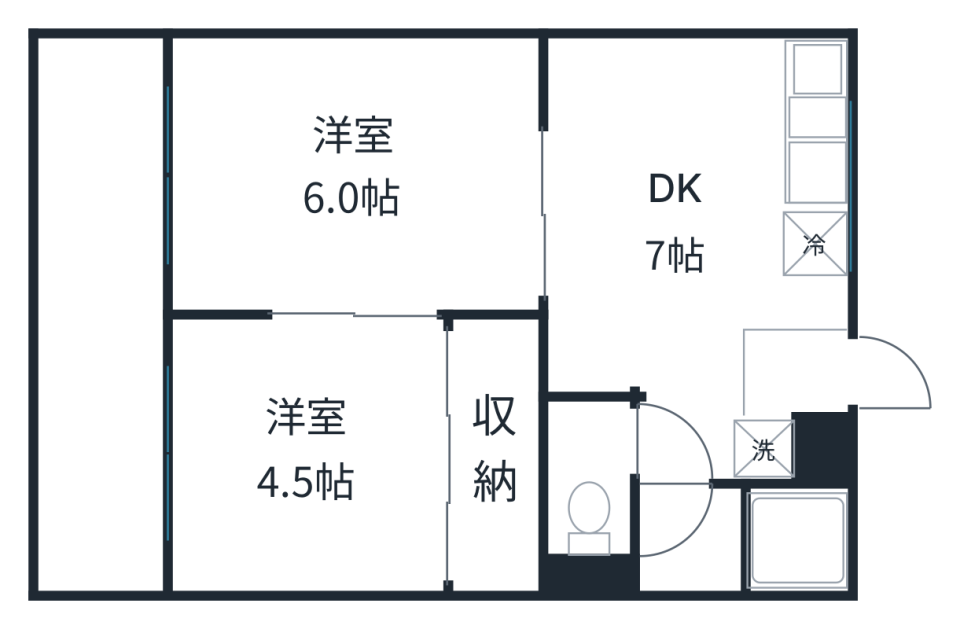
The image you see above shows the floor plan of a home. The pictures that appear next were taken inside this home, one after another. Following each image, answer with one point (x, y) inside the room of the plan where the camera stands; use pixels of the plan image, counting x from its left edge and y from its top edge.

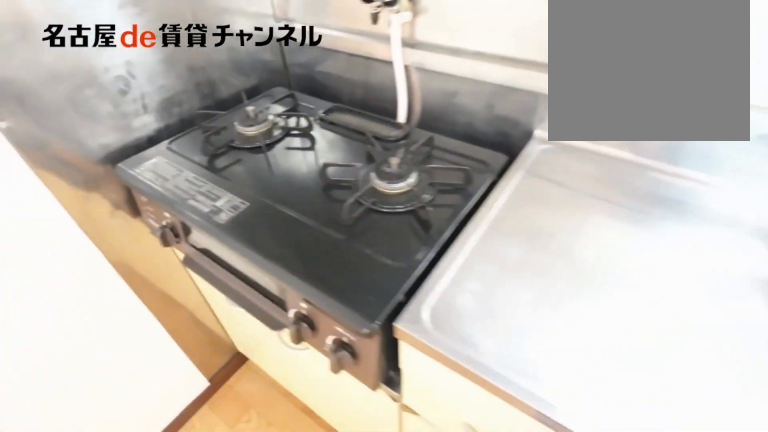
(812, 161)
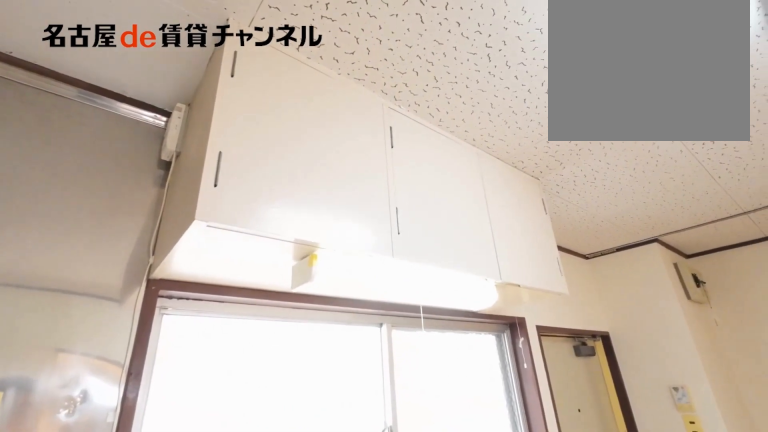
(812, 161)
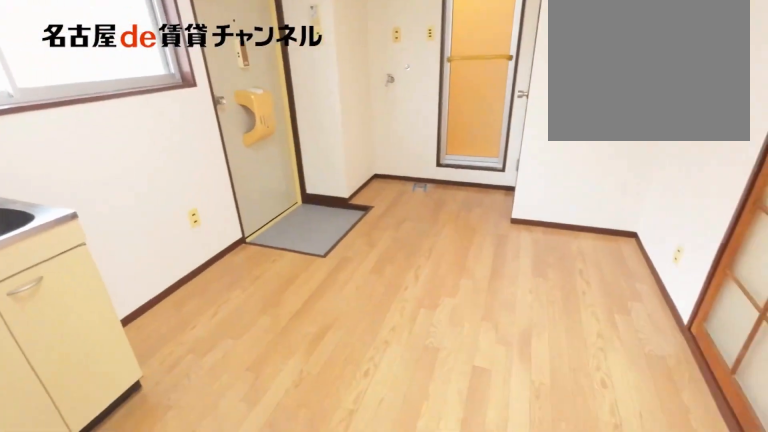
(710, 252)
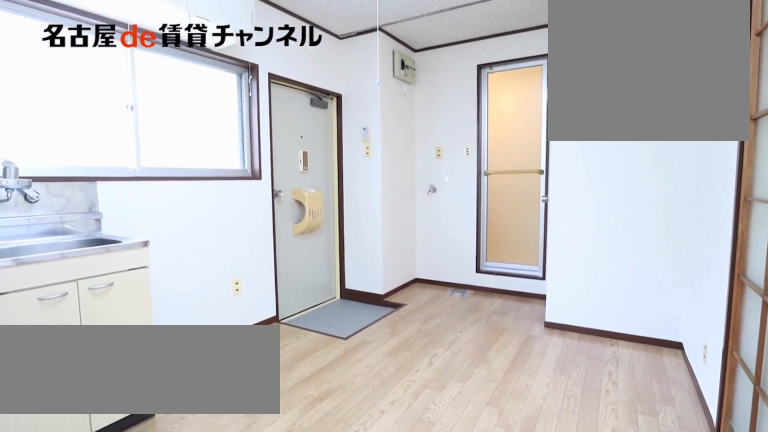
(711, 252)
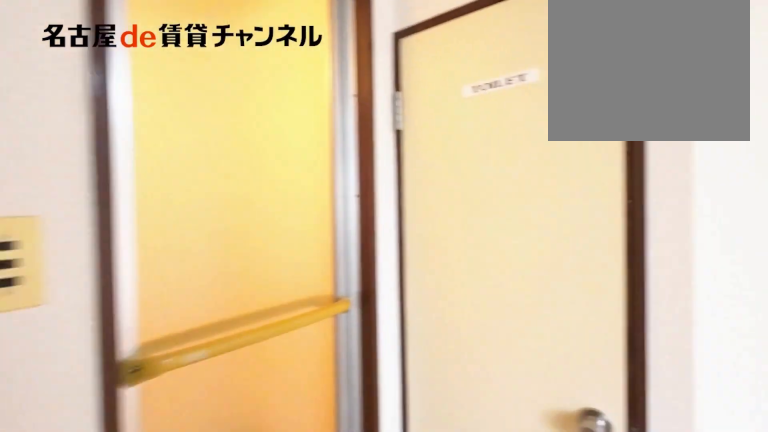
(710, 252)
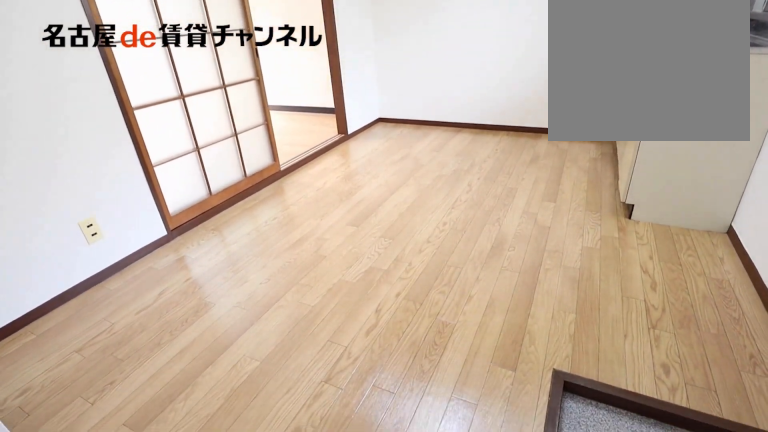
(711, 252)
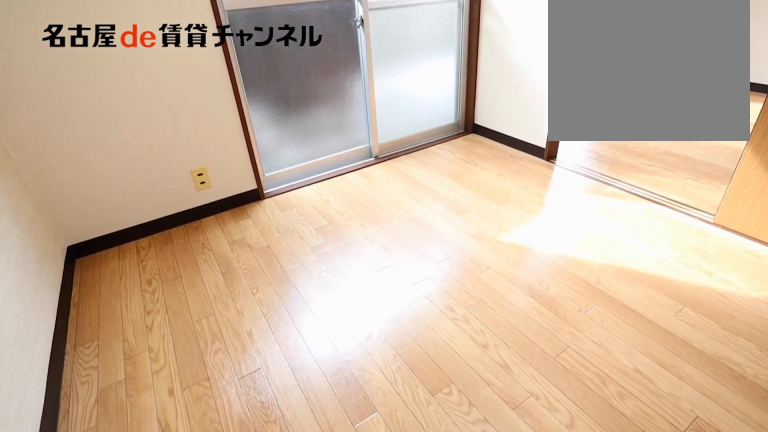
(310, 459)
